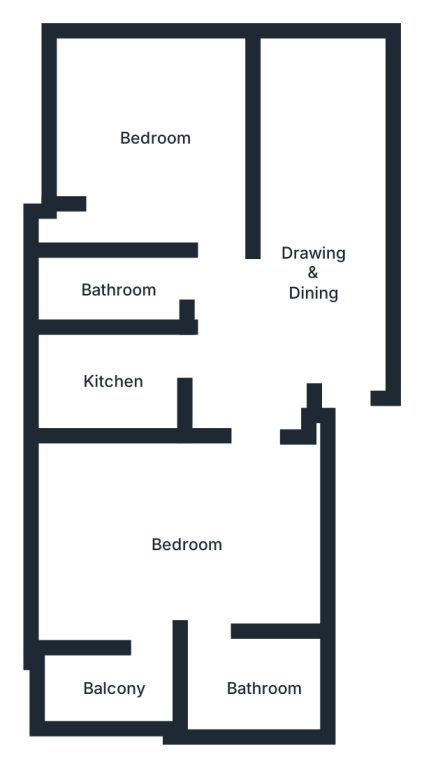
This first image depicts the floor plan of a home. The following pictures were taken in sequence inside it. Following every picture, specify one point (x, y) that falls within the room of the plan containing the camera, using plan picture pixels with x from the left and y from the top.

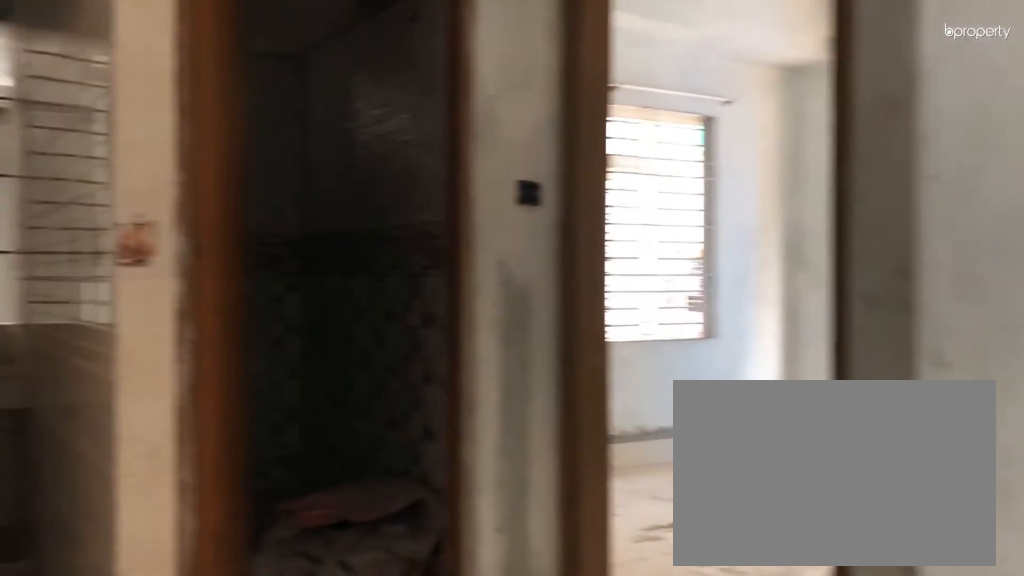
(307, 262)
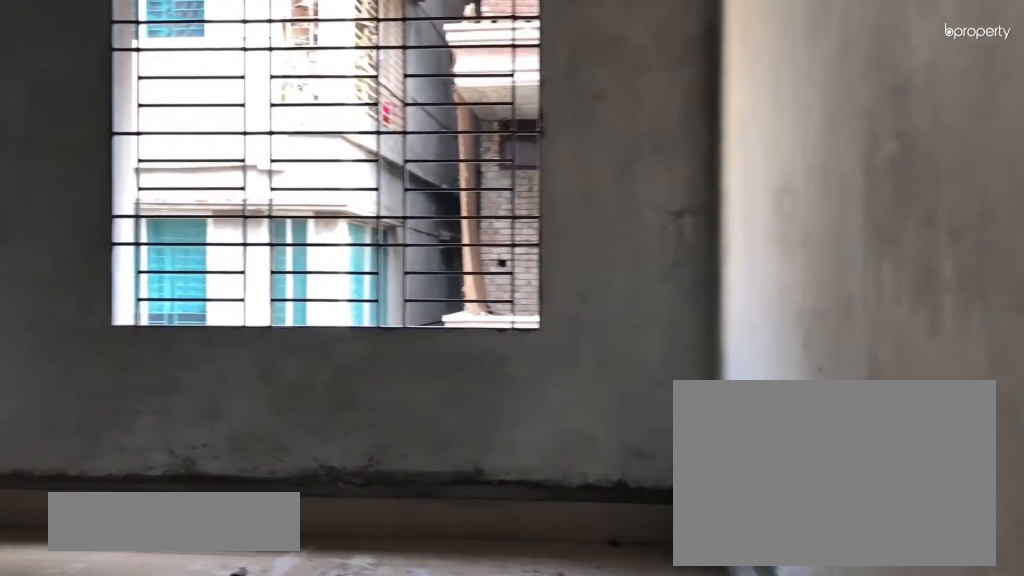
(146, 127)
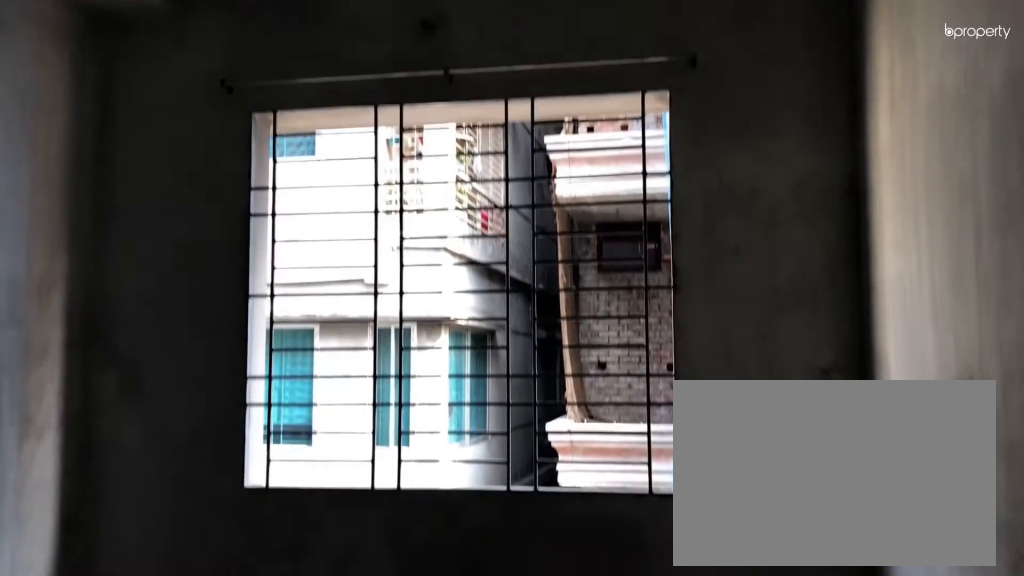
(145, 127)
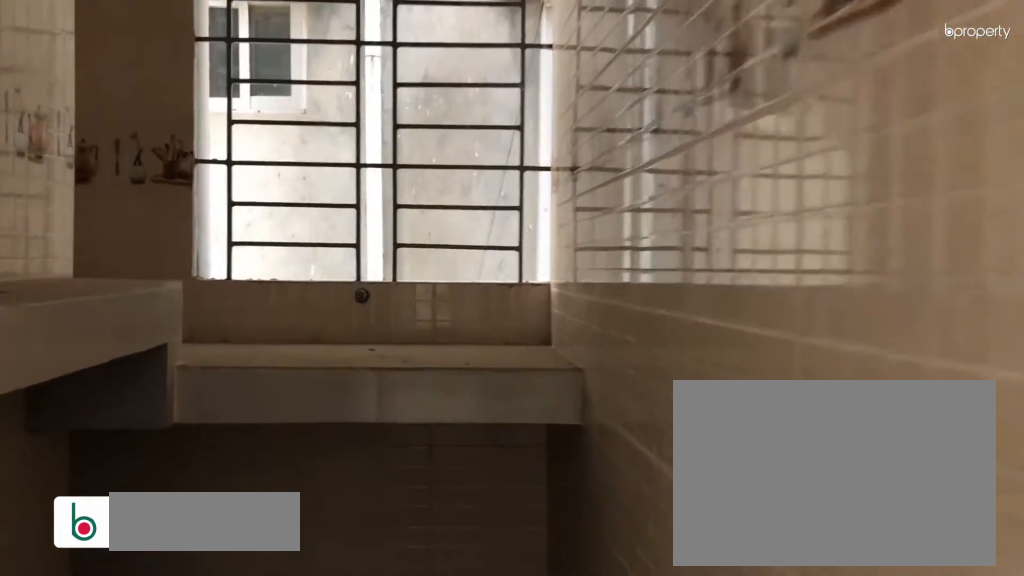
(121, 381)
